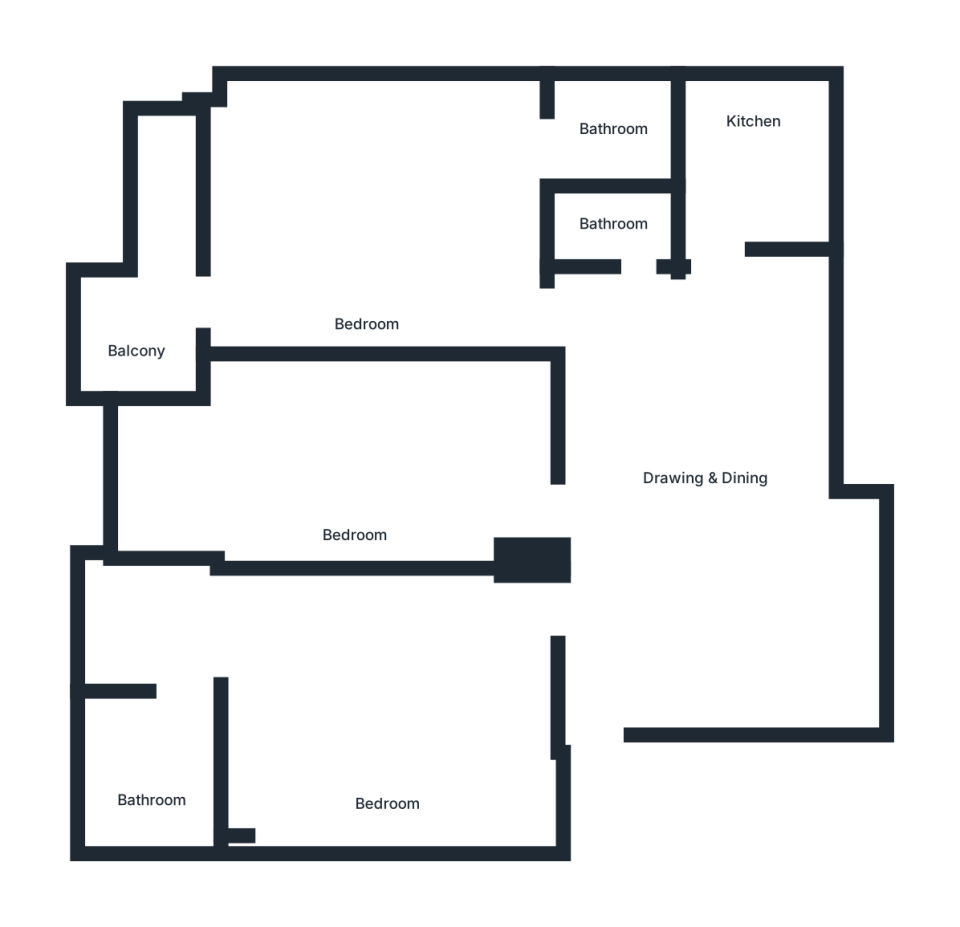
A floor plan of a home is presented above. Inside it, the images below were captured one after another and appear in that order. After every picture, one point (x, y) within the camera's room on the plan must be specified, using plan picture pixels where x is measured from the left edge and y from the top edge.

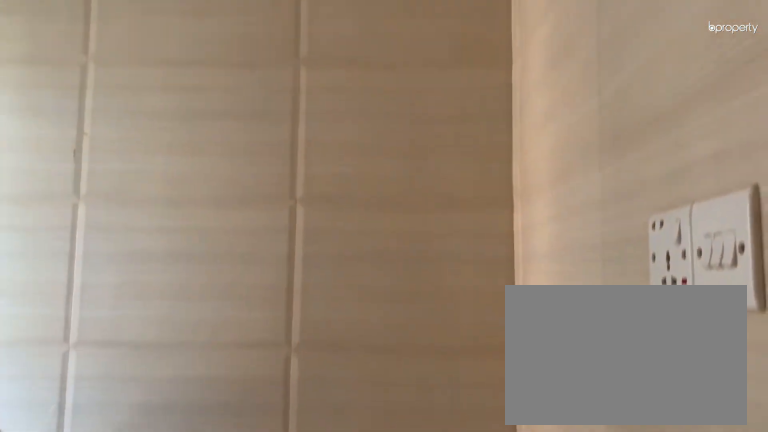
(754, 133)
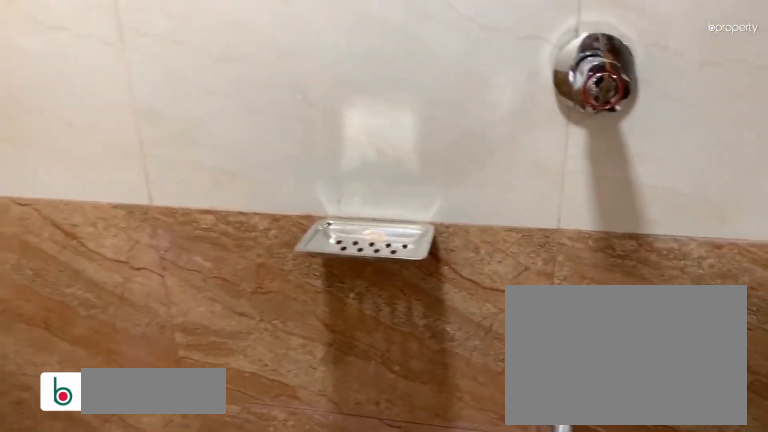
(611, 223)
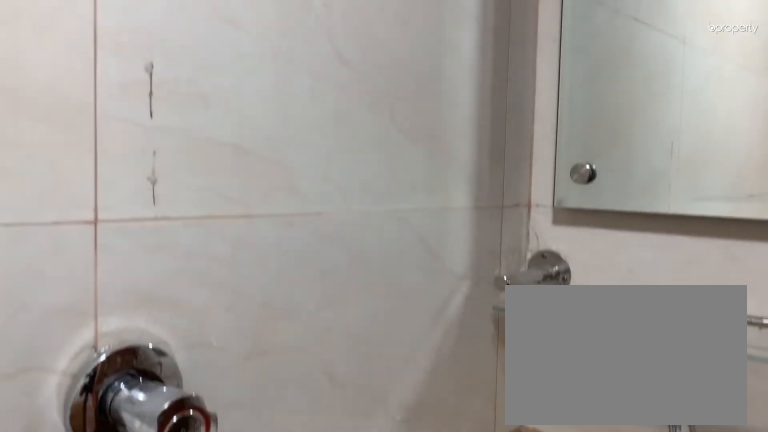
(611, 223)
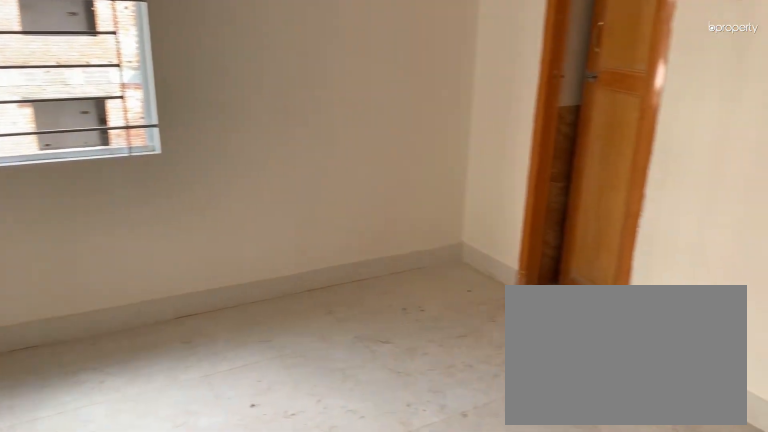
(367, 232)
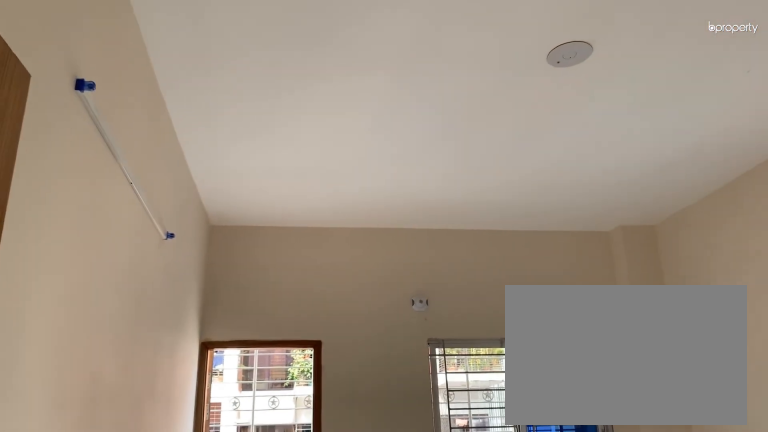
(367, 232)
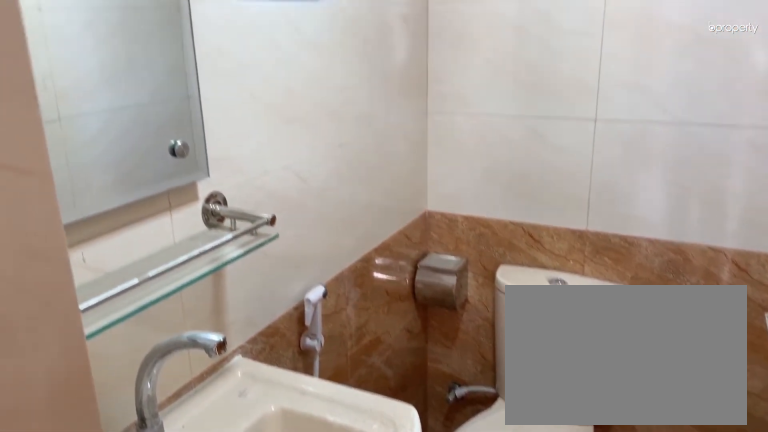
(619, 124)
